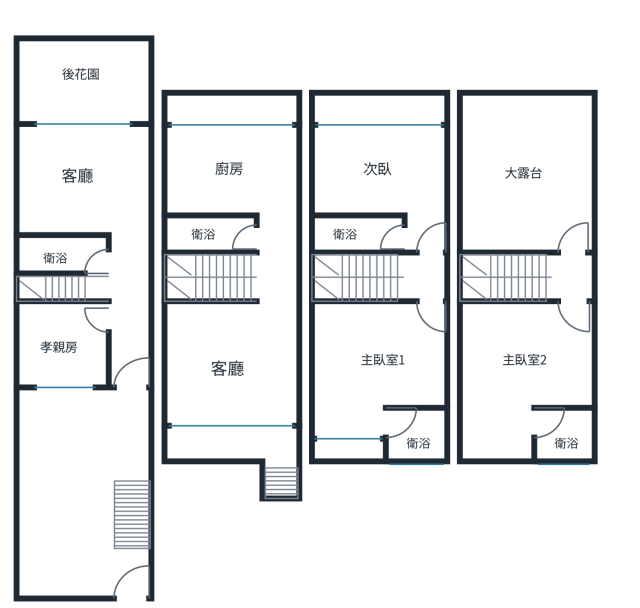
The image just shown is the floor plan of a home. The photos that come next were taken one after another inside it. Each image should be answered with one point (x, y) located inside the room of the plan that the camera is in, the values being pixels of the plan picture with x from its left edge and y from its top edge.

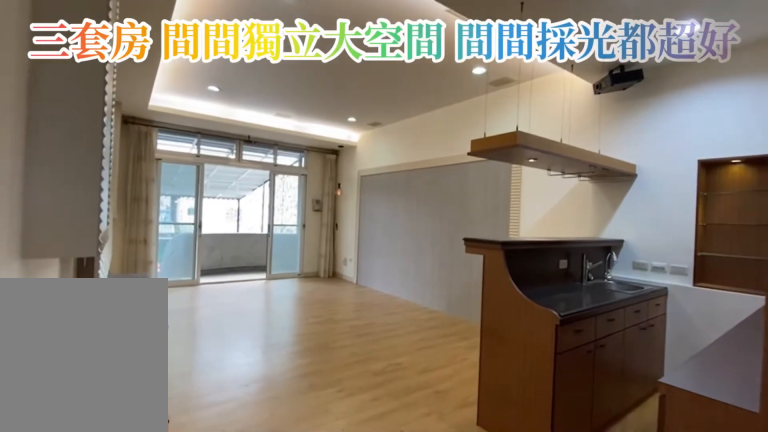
(238, 369)
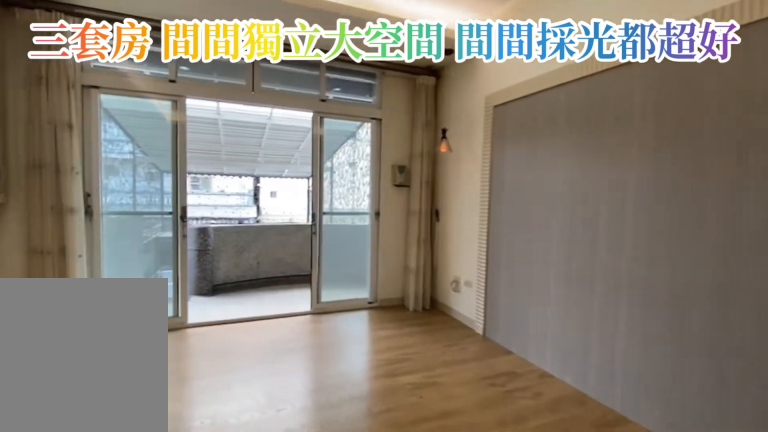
(236, 369)
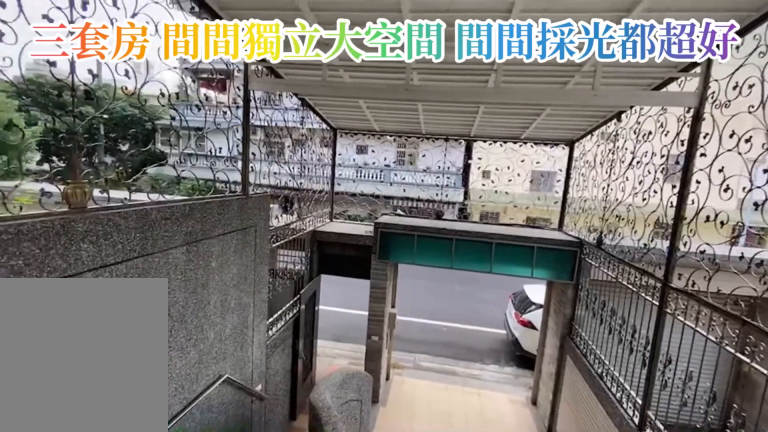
(274, 448)
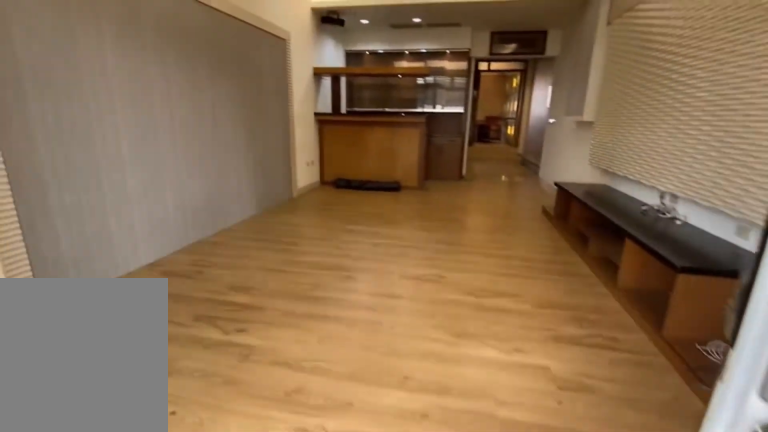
(256, 362)
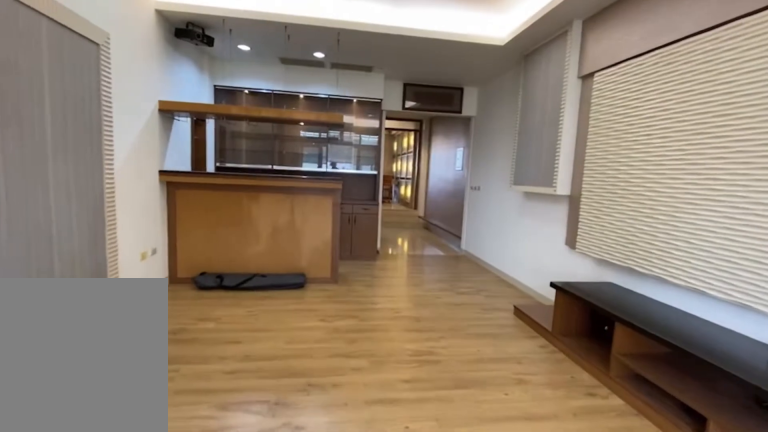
(258, 362)
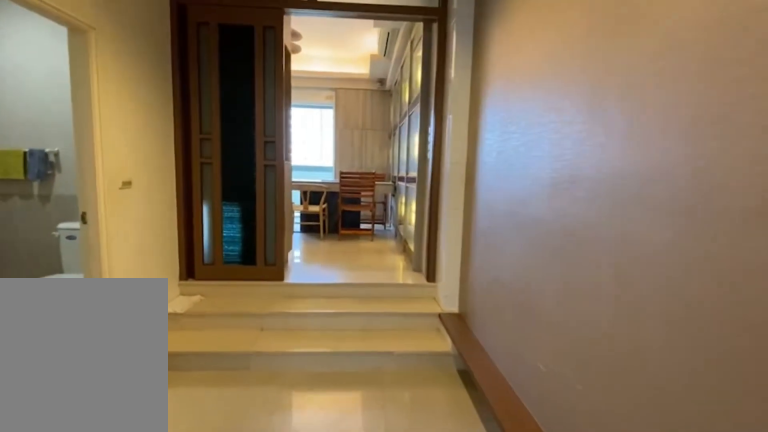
(276, 278)
